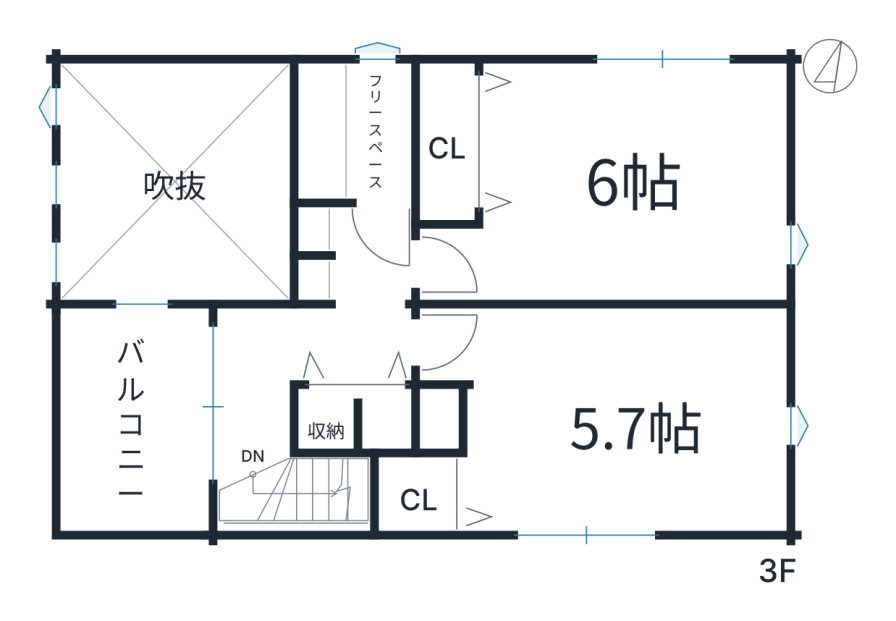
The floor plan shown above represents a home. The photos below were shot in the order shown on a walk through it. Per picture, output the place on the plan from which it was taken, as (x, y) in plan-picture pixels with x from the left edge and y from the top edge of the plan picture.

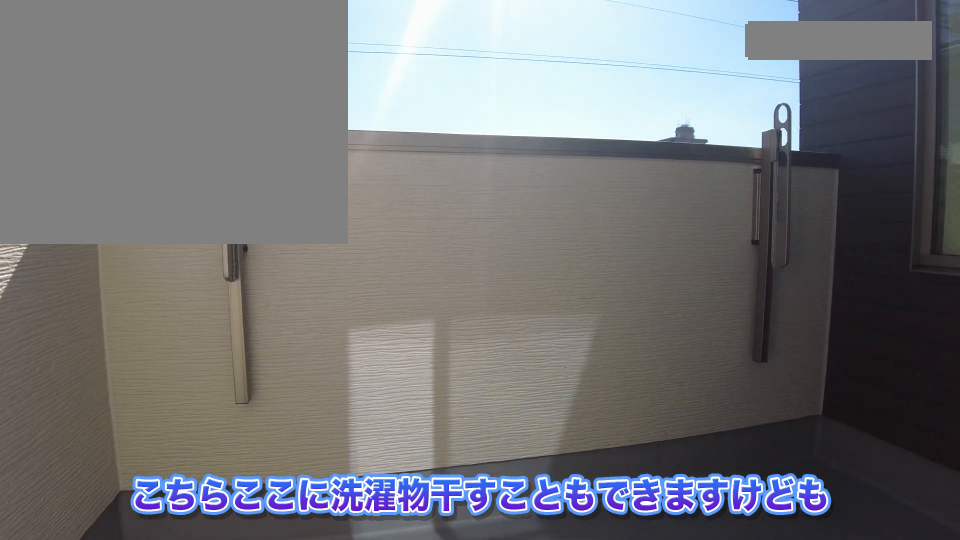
(165, 417)
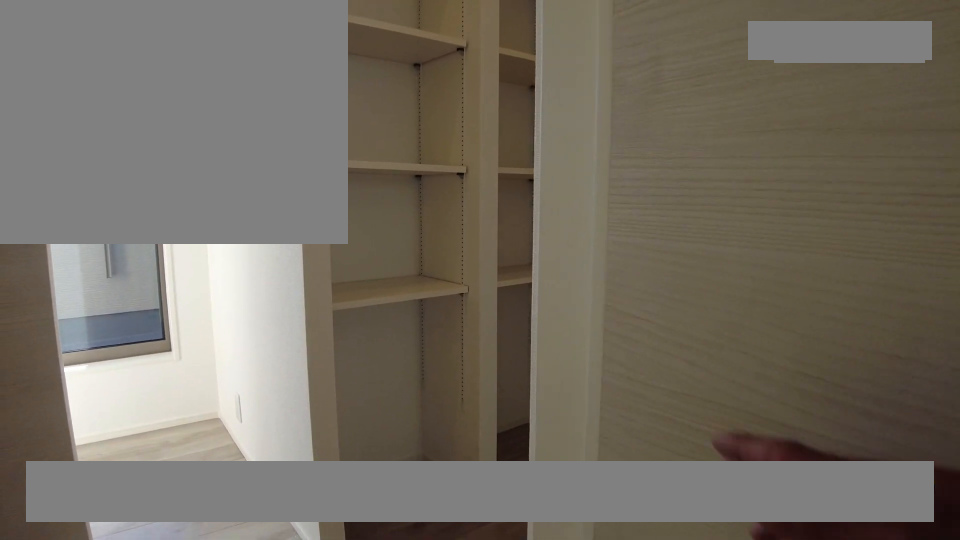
(347, 389)
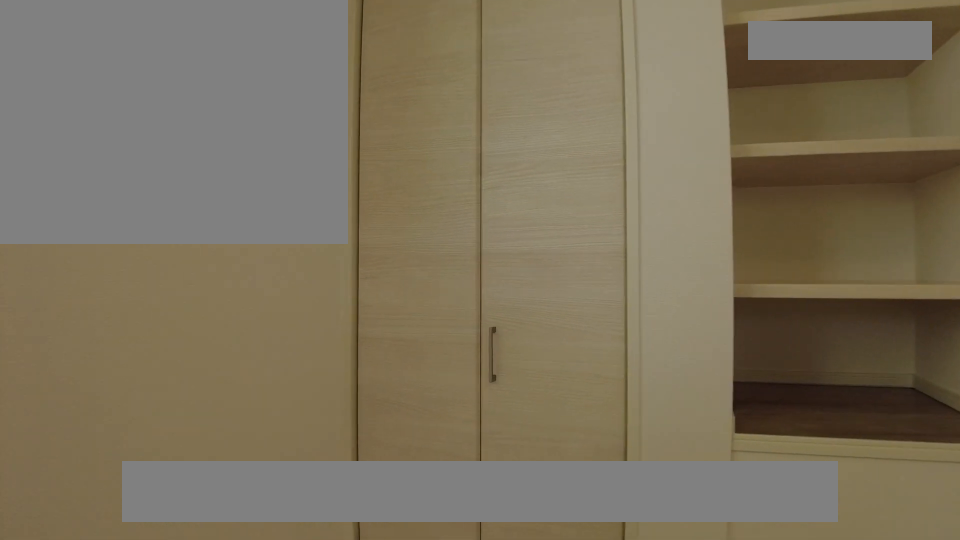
(632, 417)
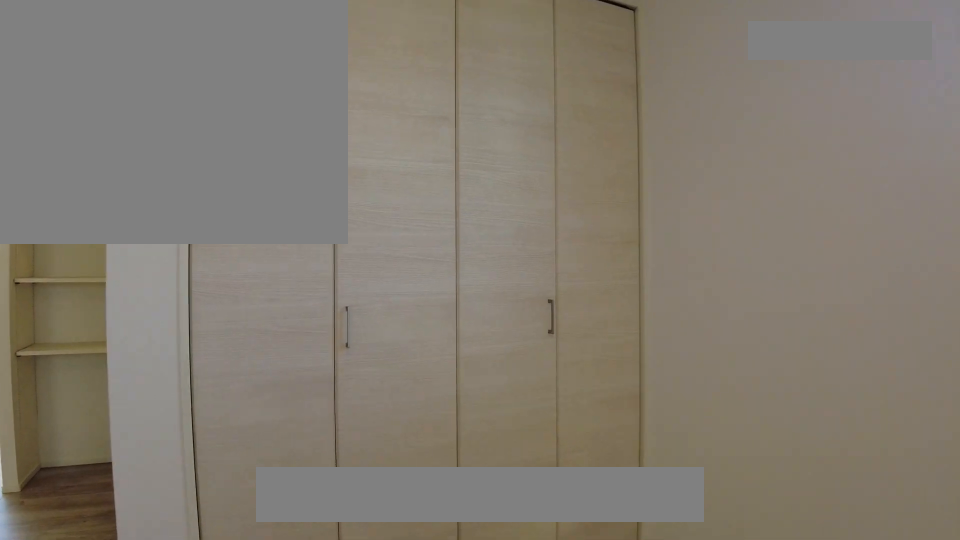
(629, 184)
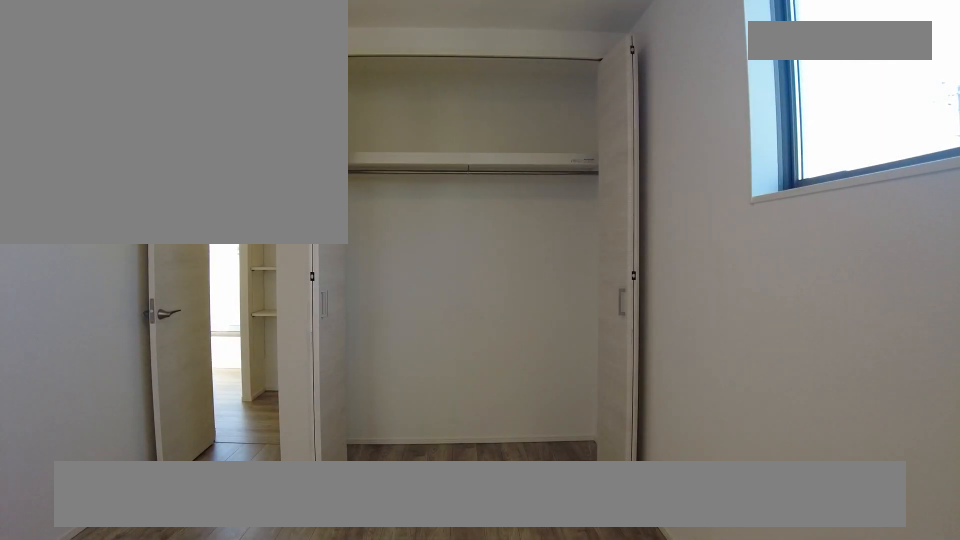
(627, 190)
